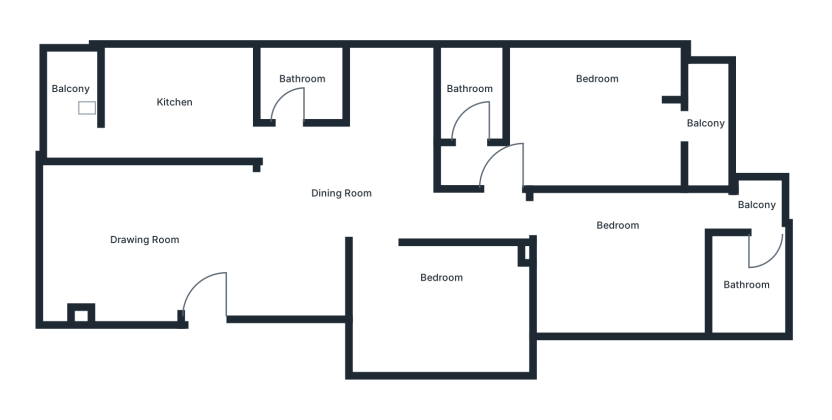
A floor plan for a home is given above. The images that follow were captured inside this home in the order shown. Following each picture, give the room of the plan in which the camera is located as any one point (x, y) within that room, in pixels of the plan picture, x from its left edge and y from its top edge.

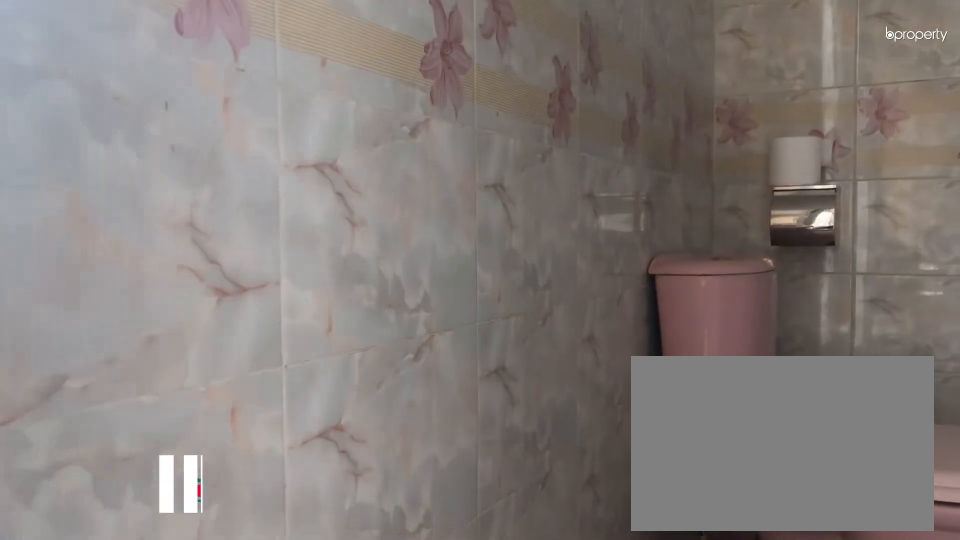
(745, 286)
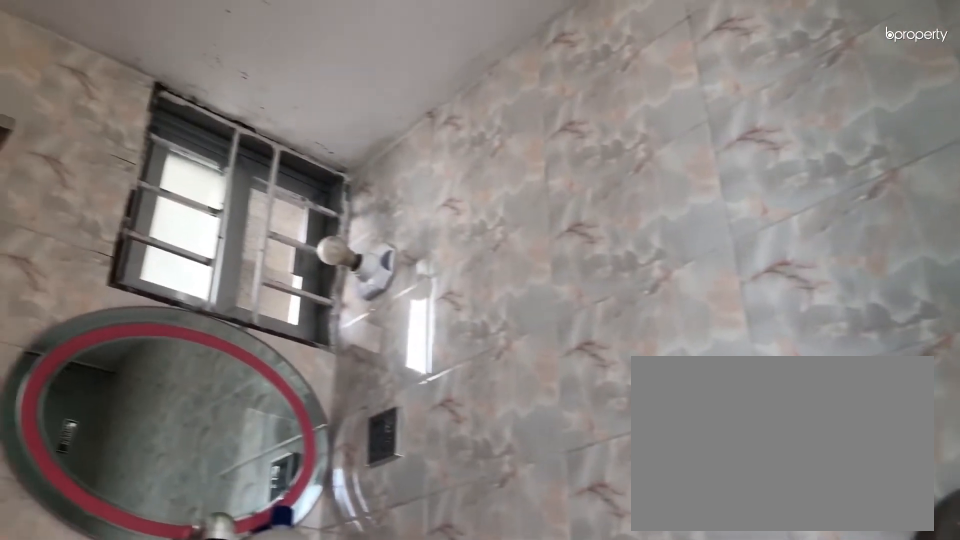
(745, 286)
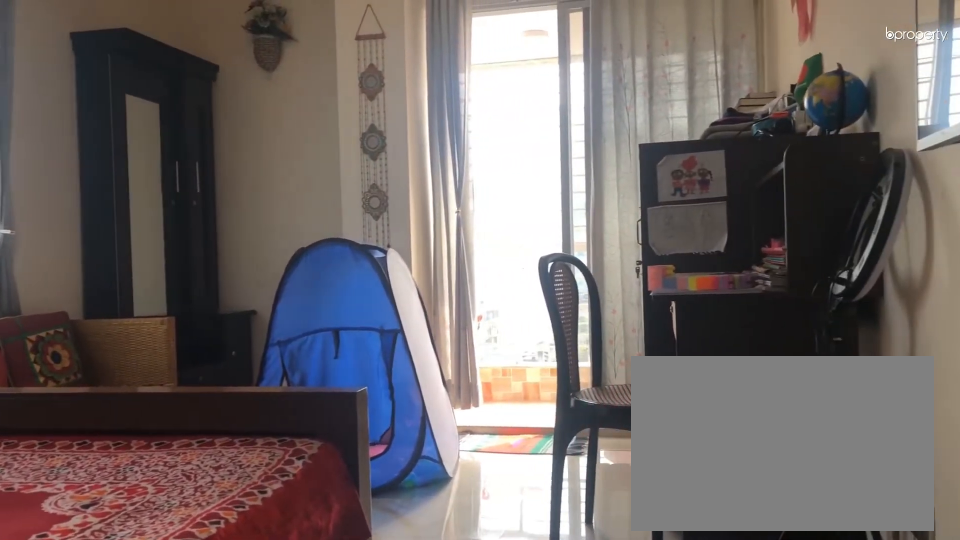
(596, 127)
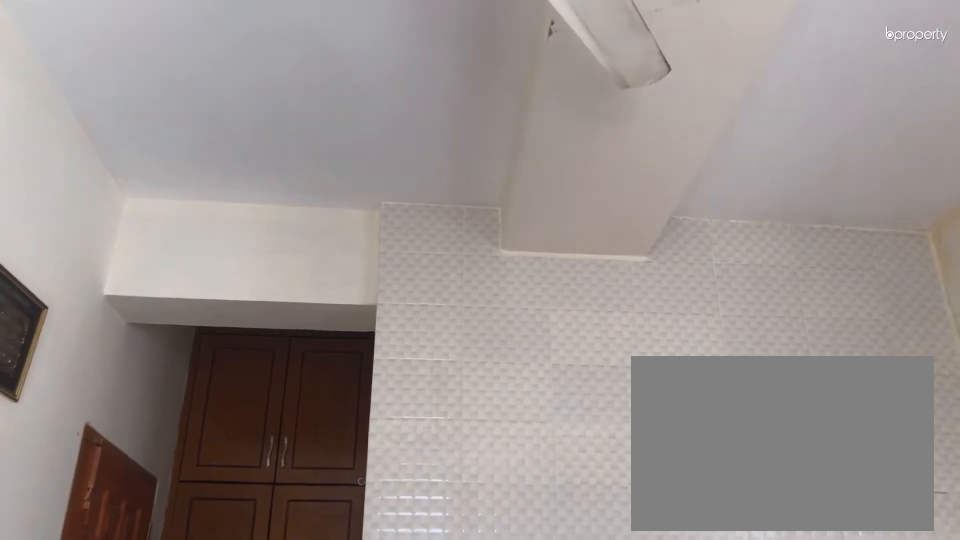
(596, 127)
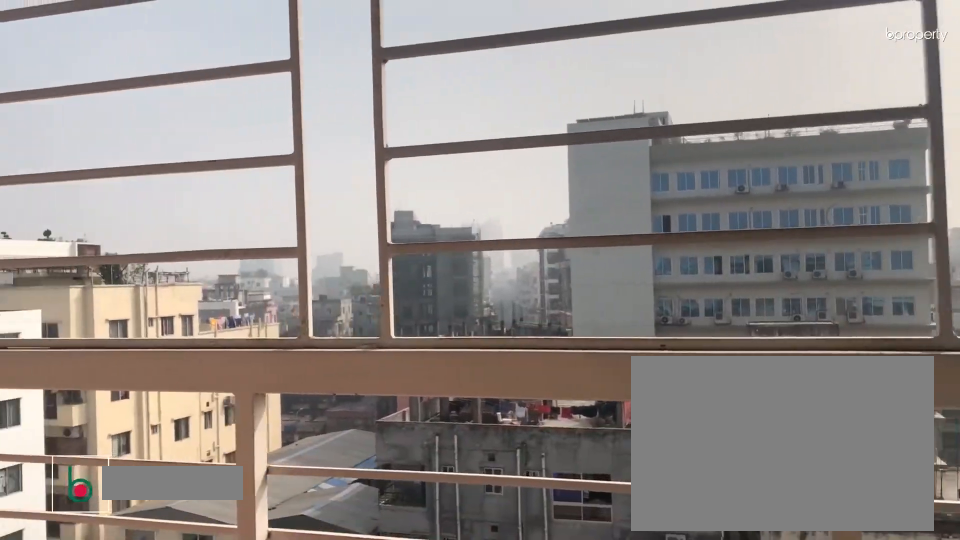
(705, 124)
